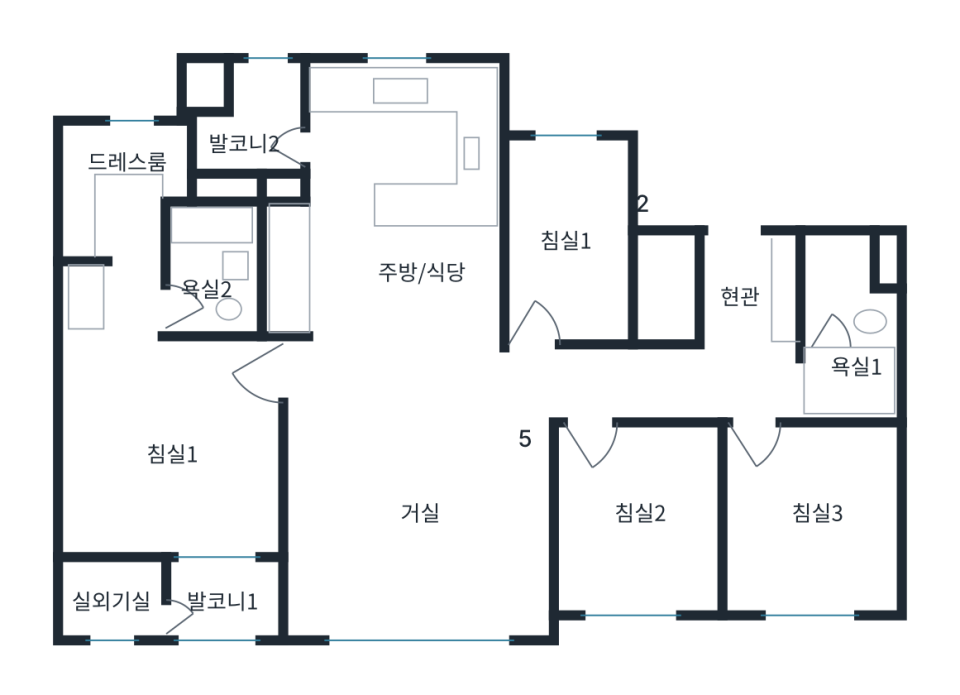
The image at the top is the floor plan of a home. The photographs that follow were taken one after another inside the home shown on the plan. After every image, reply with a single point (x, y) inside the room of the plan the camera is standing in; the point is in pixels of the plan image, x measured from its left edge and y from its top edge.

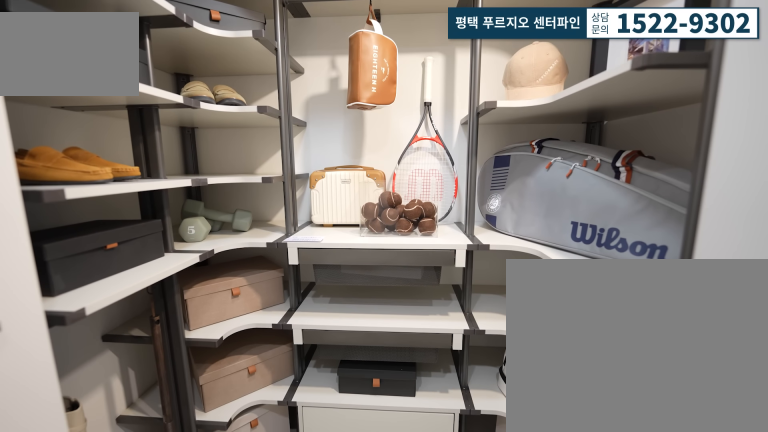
(726, 286)
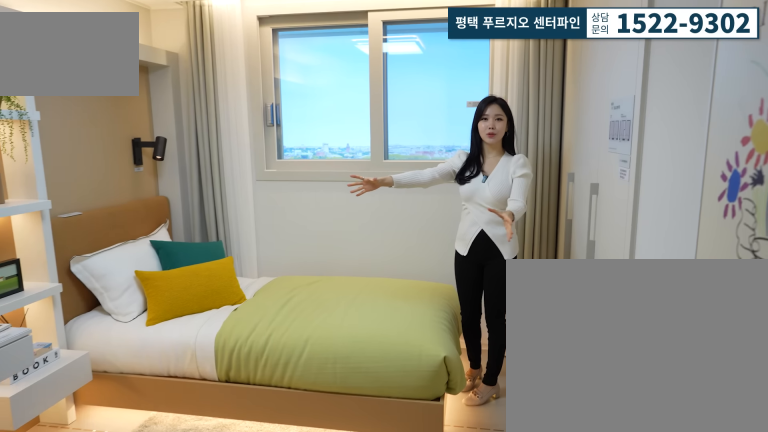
(815, 523)
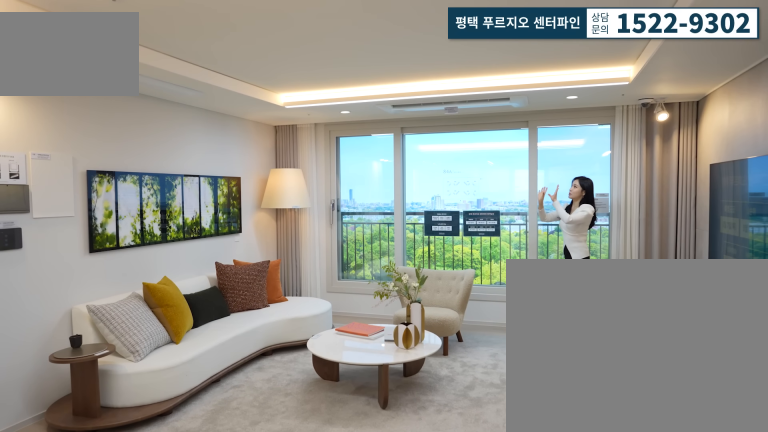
(411, 535)
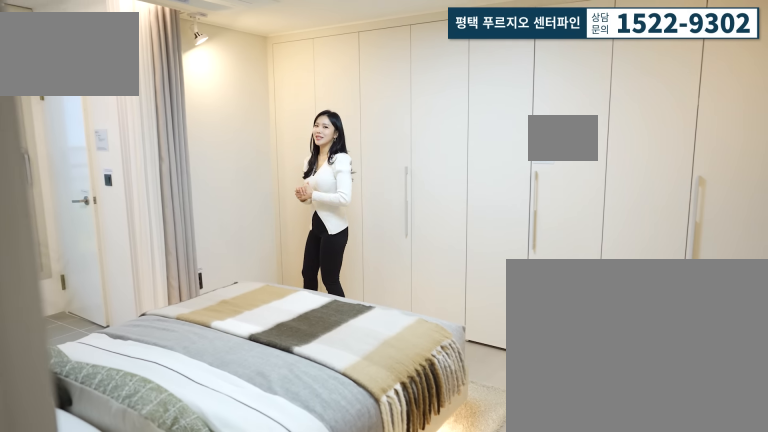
(172, 452)
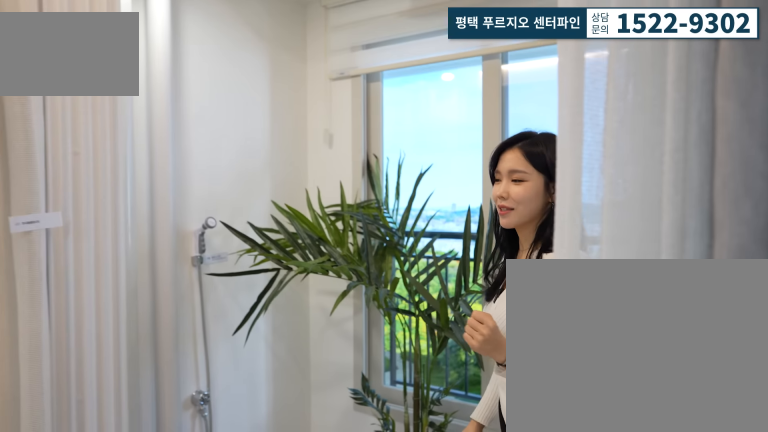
(211, 587)
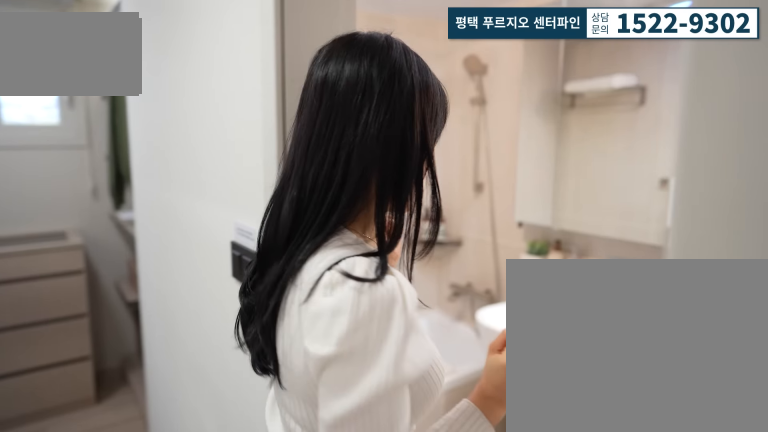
(125, 222)
